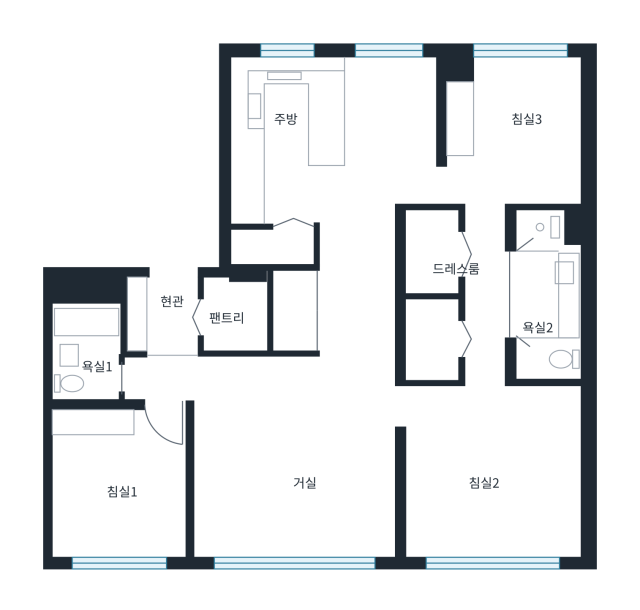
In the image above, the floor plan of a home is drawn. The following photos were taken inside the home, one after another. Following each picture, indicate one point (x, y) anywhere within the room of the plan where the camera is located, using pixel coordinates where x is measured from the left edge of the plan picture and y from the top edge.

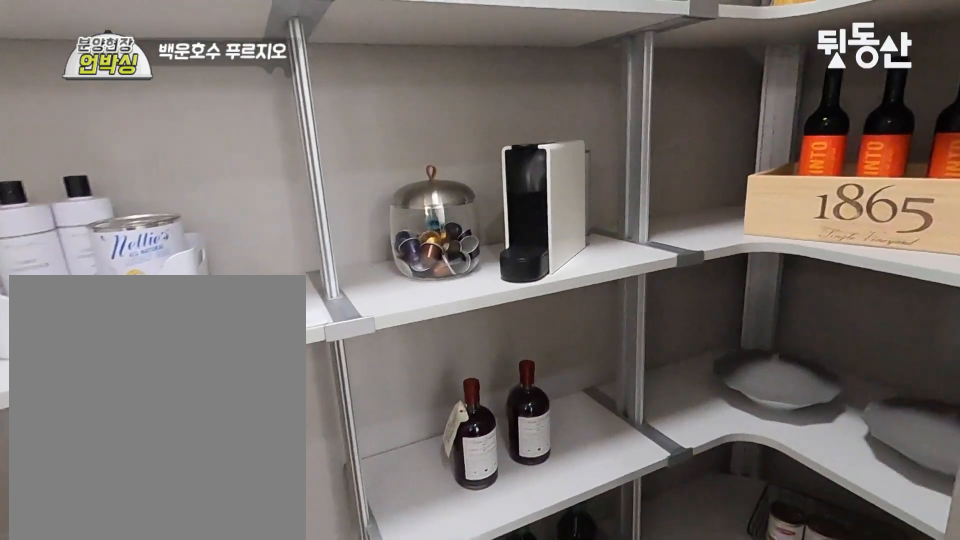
(294, 231)
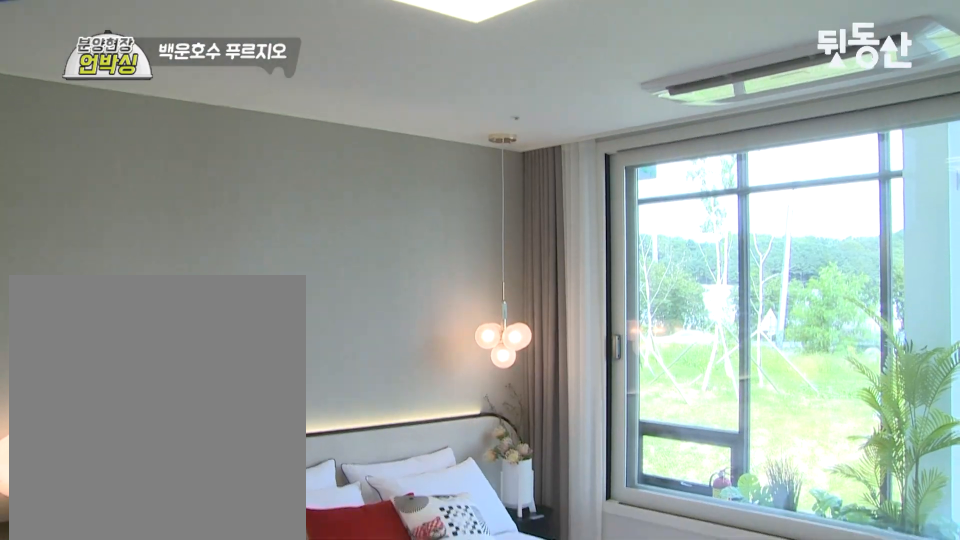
(491, 497)
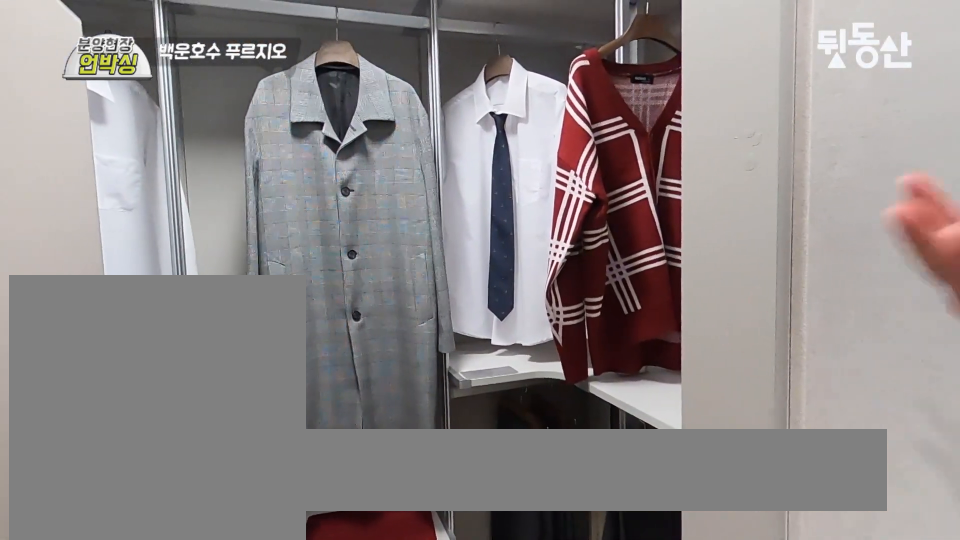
(480, 307)
